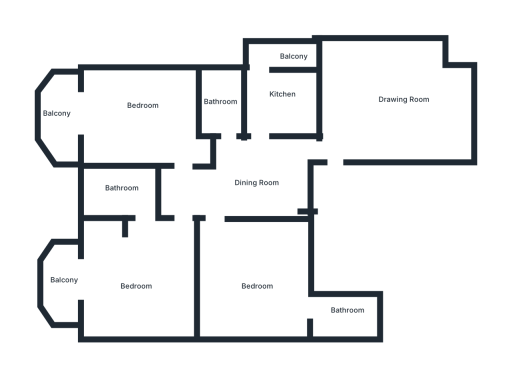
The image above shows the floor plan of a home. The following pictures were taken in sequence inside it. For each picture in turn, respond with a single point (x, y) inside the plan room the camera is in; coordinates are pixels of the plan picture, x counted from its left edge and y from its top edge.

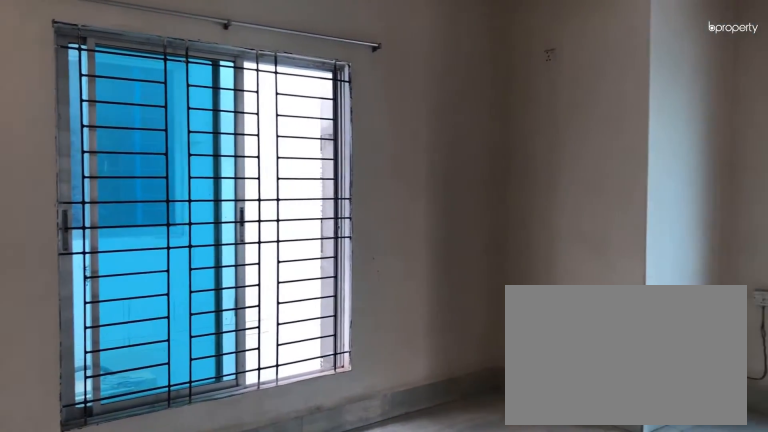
(398, 99)
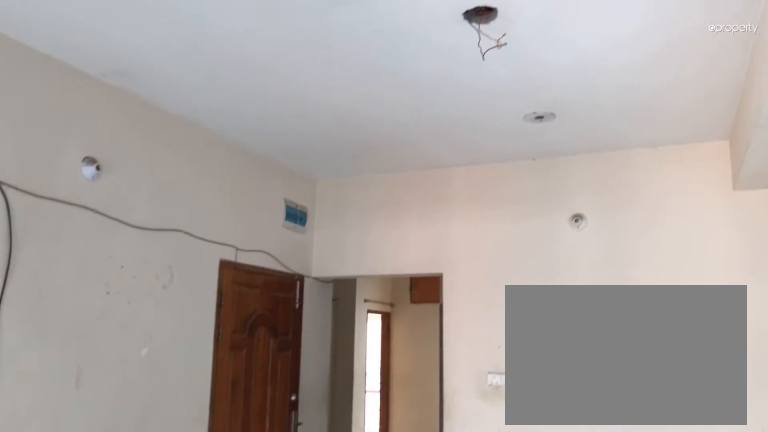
(398, 99)
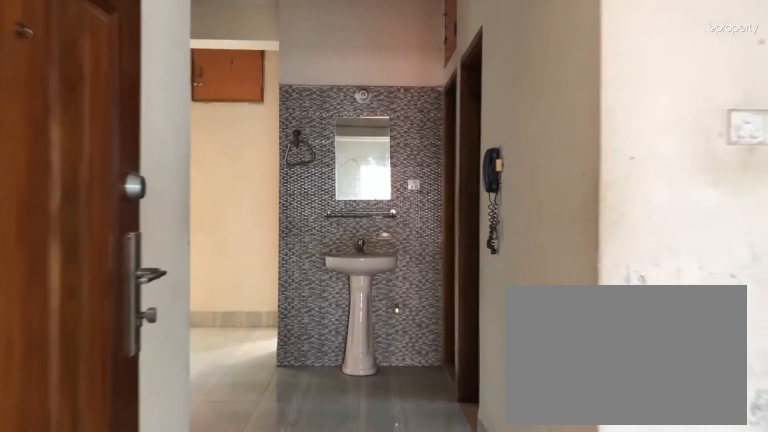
(306, 159)
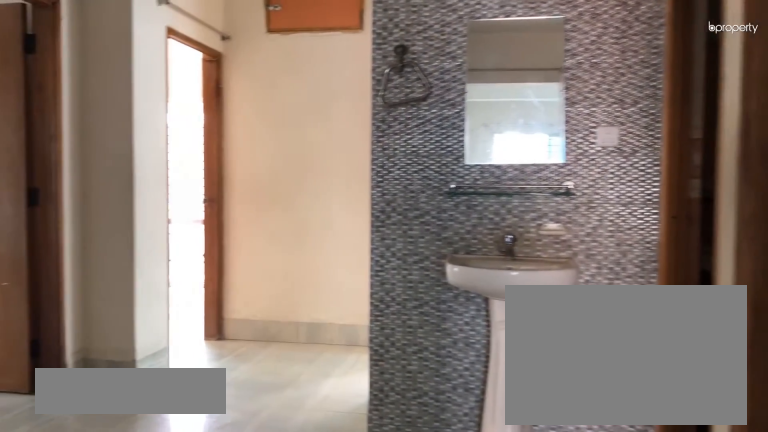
(255, 187)
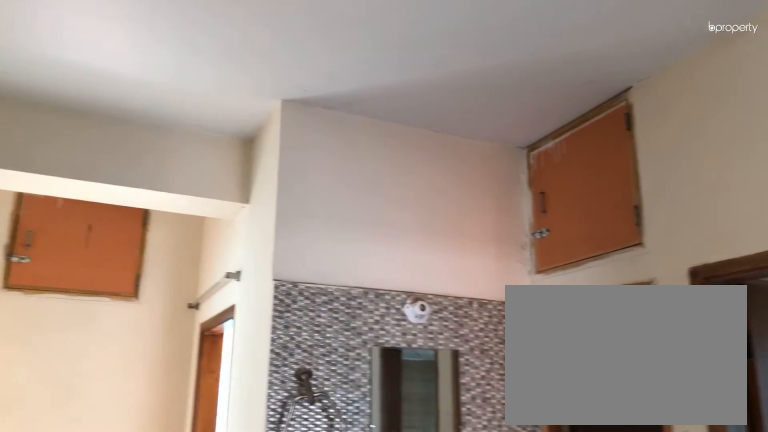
(250, 189)
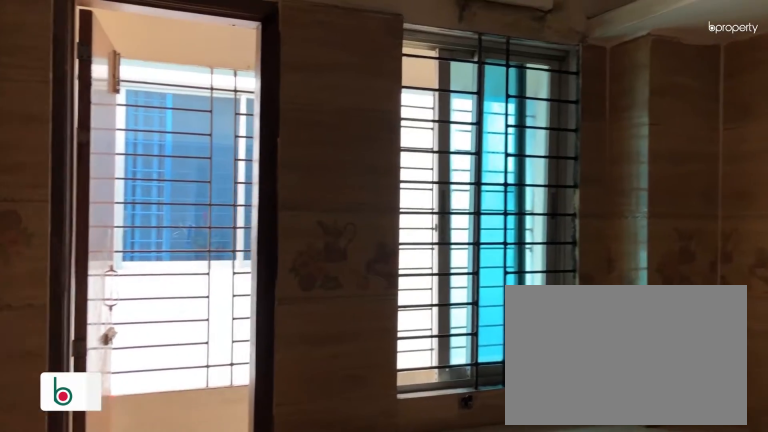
(275, 97)
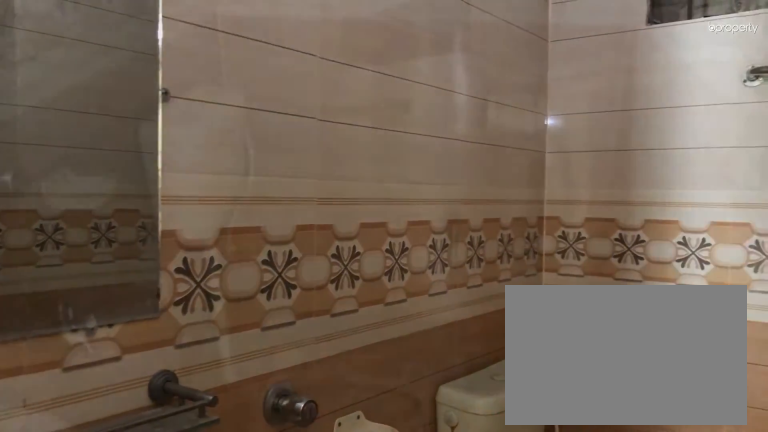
(219, 101)
